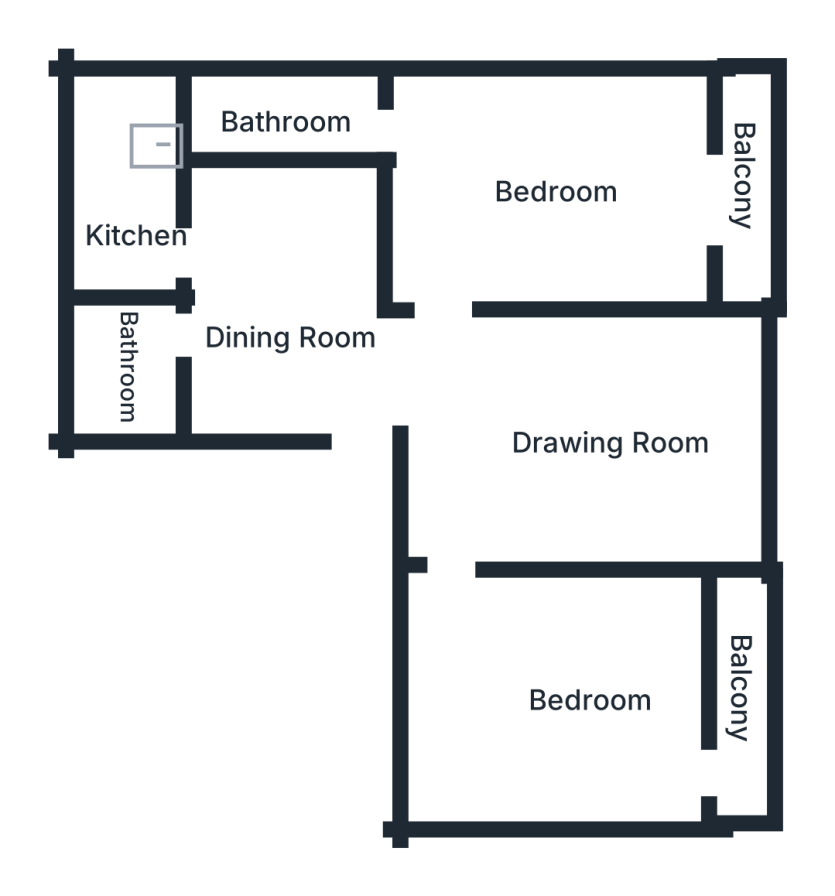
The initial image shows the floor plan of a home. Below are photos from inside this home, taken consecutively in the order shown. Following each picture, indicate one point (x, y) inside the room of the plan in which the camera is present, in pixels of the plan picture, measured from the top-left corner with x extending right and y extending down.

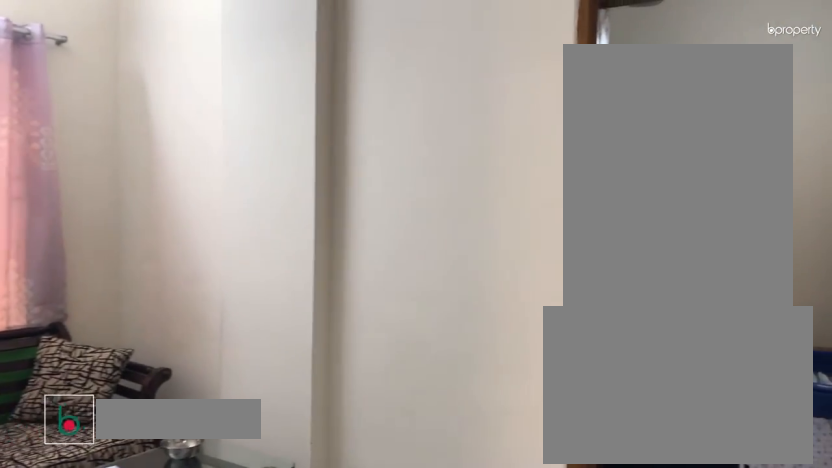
(619, 440)
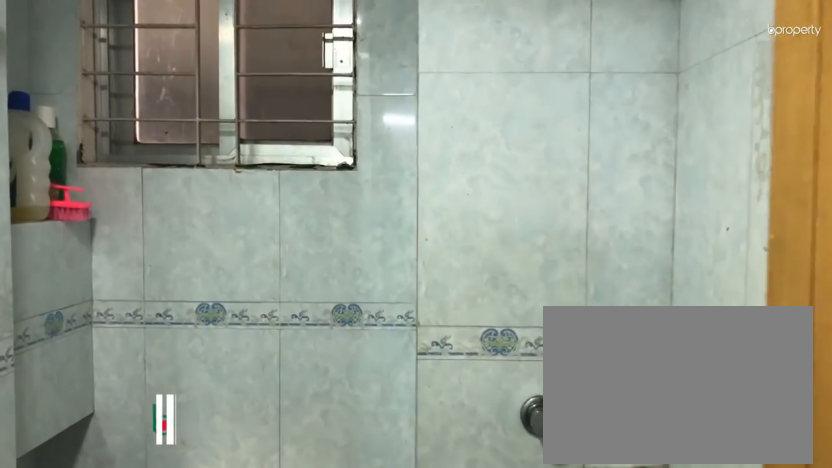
(129, 363)
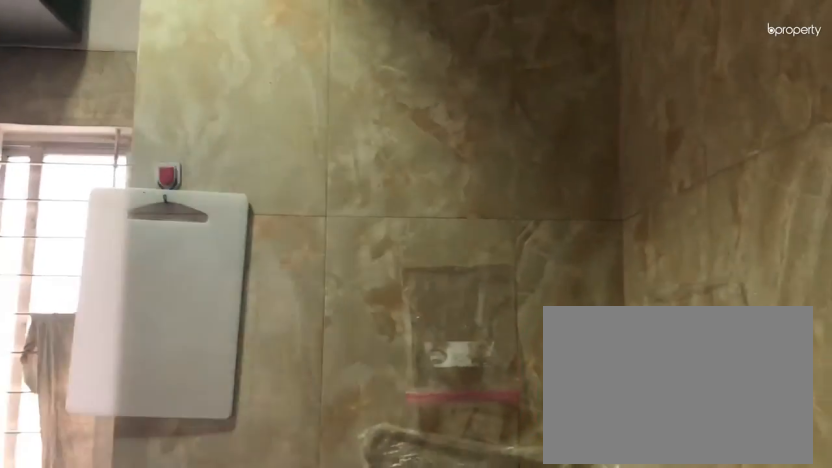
(135, 239)
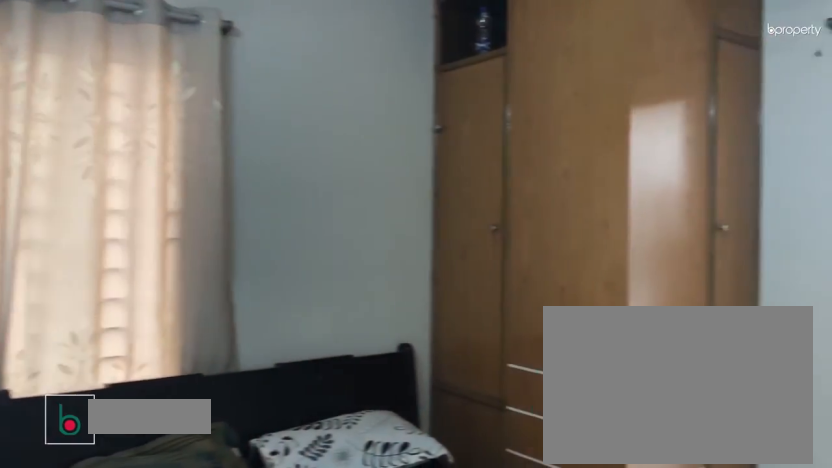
(563, 198)
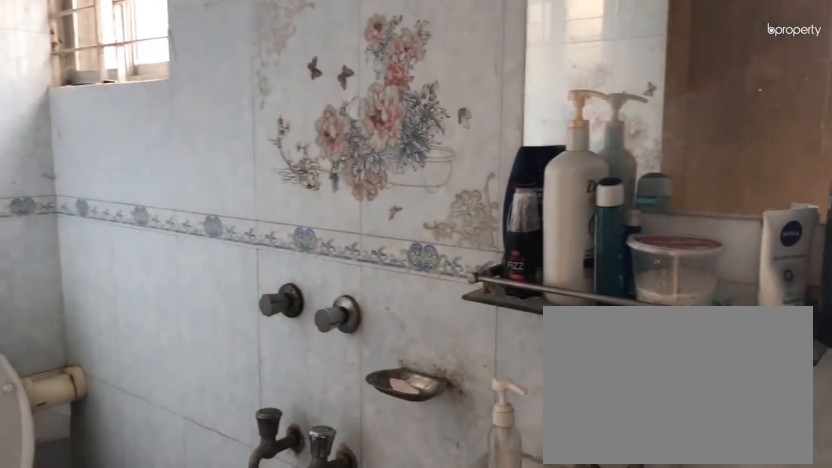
(276, 121)
